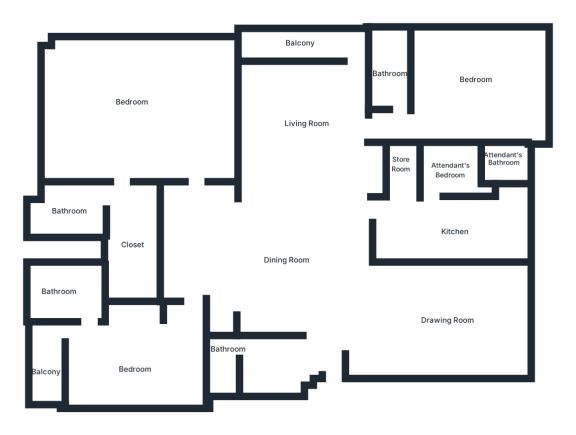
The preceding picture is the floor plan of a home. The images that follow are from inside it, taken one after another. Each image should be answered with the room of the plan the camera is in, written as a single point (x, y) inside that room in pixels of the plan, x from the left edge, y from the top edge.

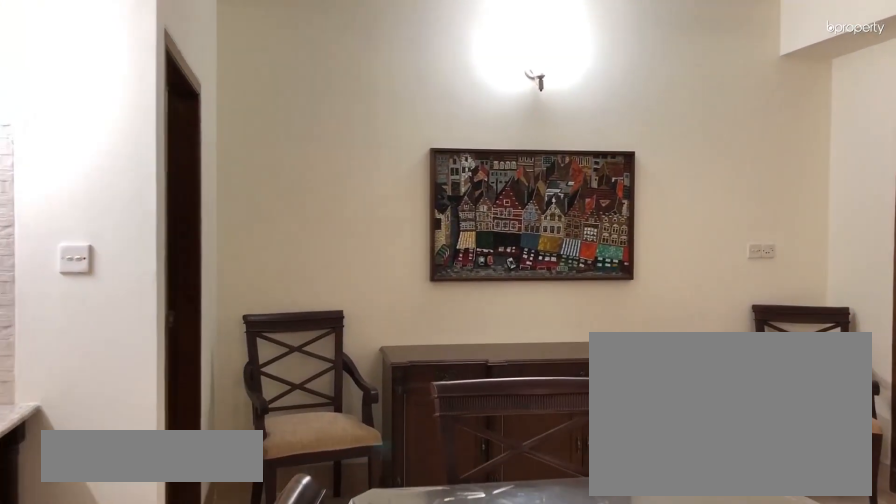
(245, 254)
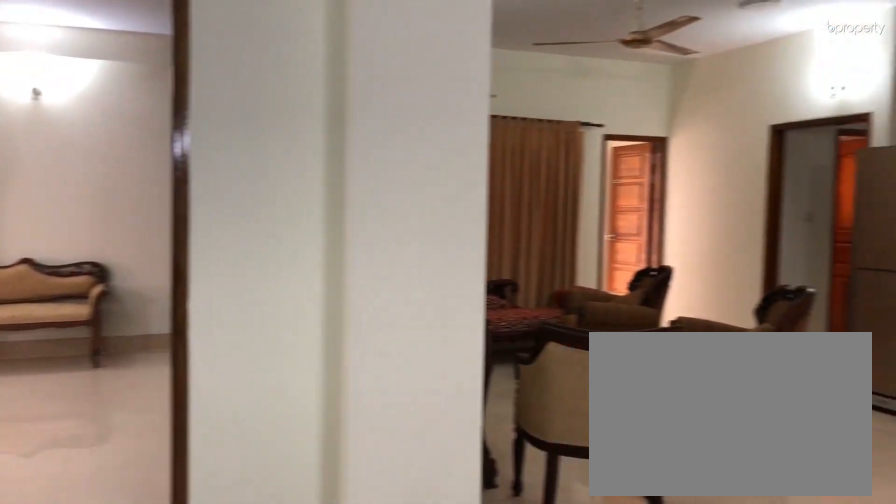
(245, 254)
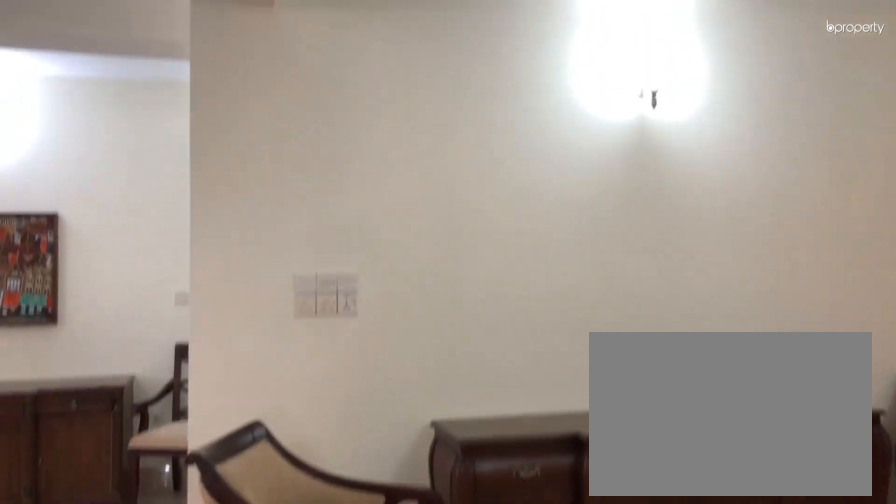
(305, 139)
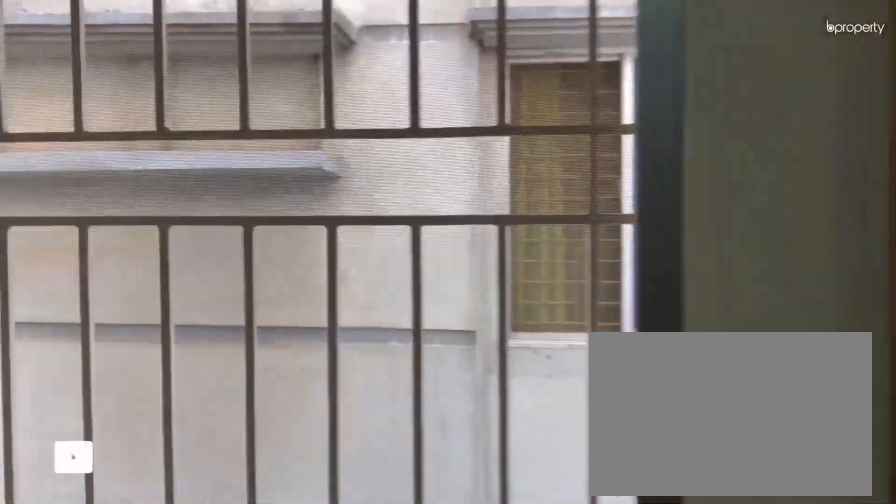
(320, 42)
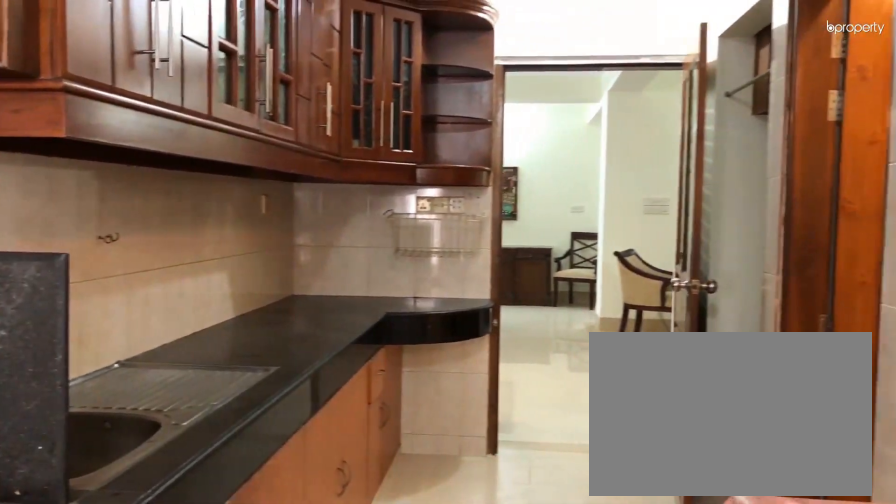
(446, 233)
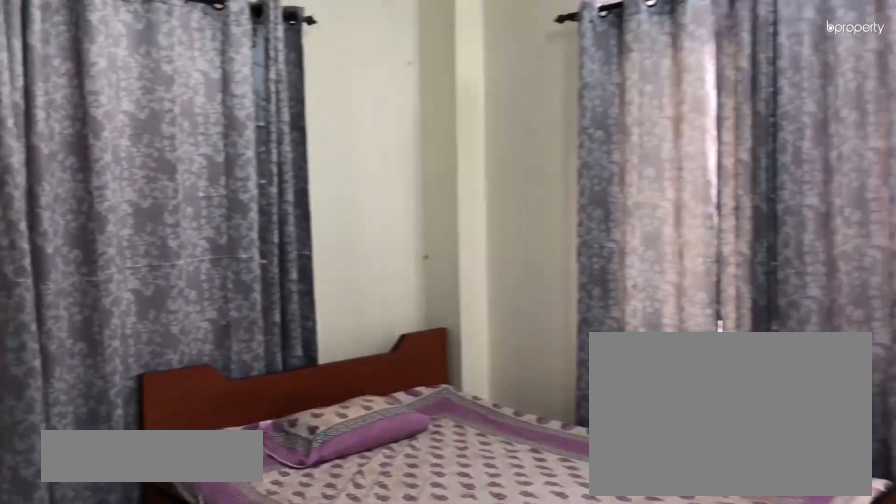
(464, 86)
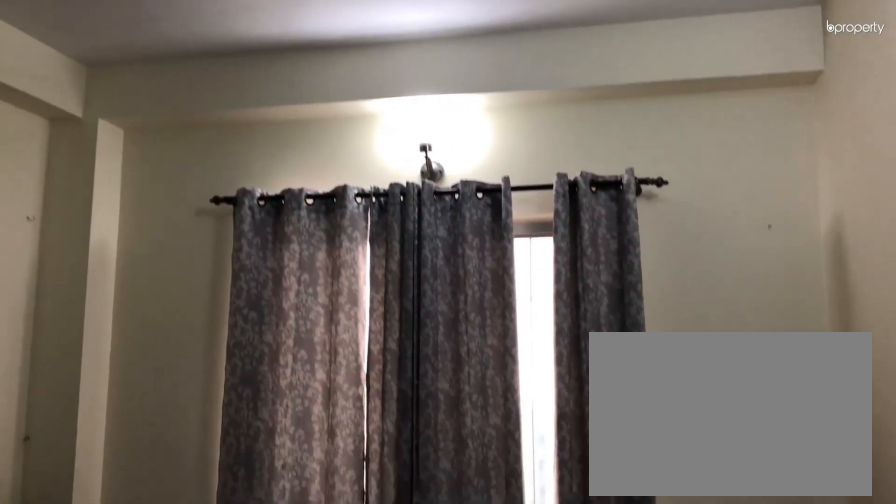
(464, 86)
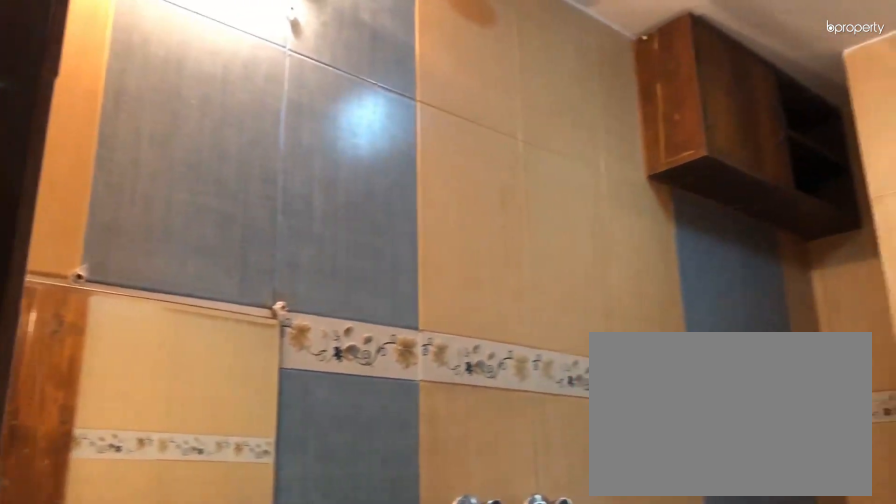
(391, 66)
